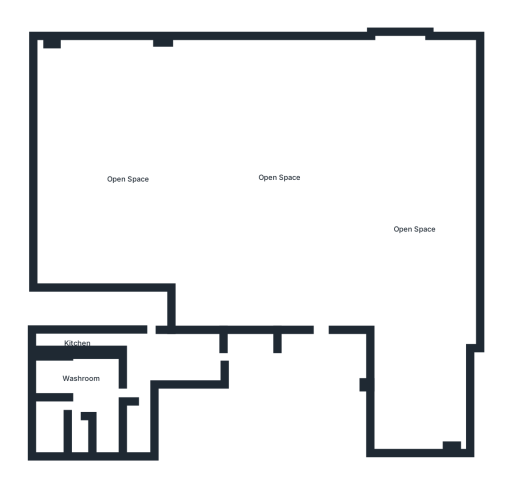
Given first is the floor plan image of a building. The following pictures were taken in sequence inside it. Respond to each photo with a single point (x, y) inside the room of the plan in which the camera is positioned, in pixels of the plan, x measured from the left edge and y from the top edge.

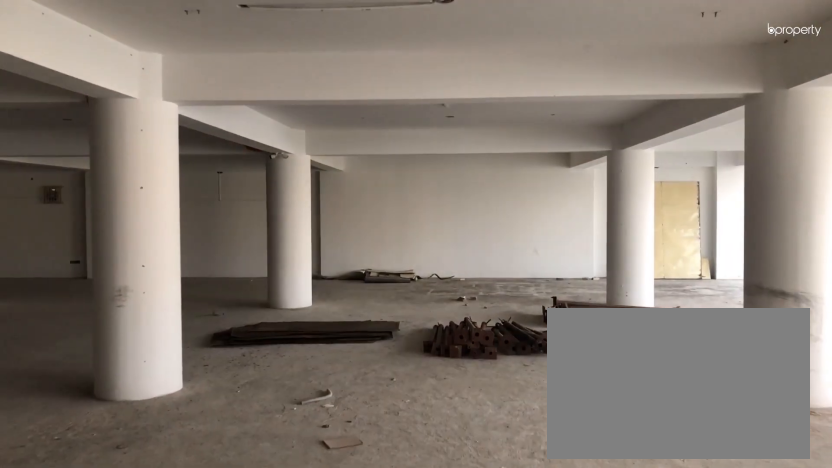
(320, 300)
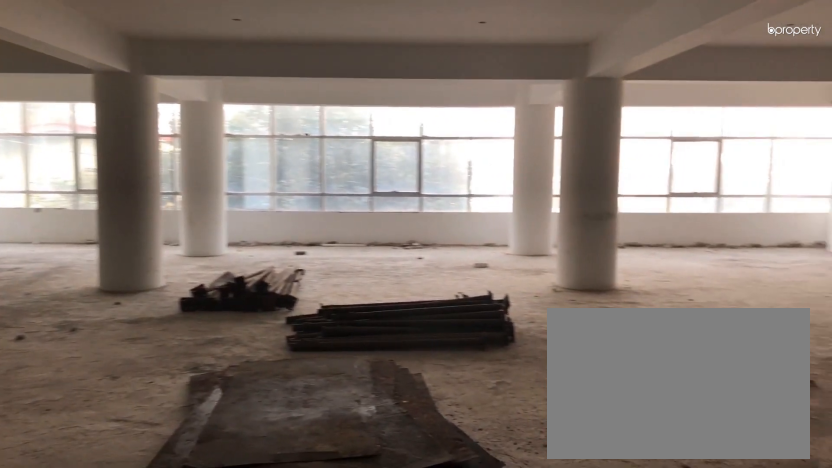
(281, 175)
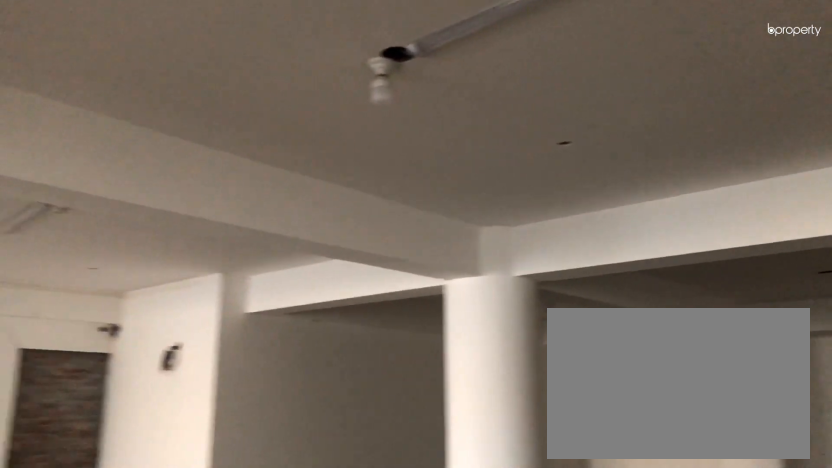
(281, 175)
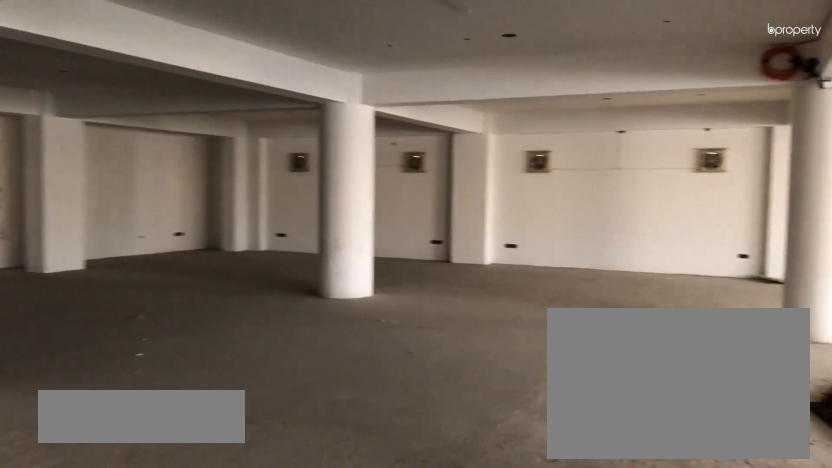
(128, 178)
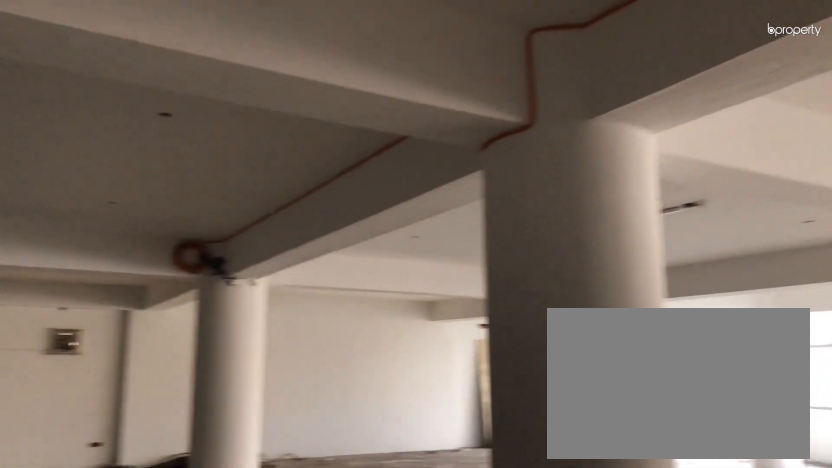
(128, 178)
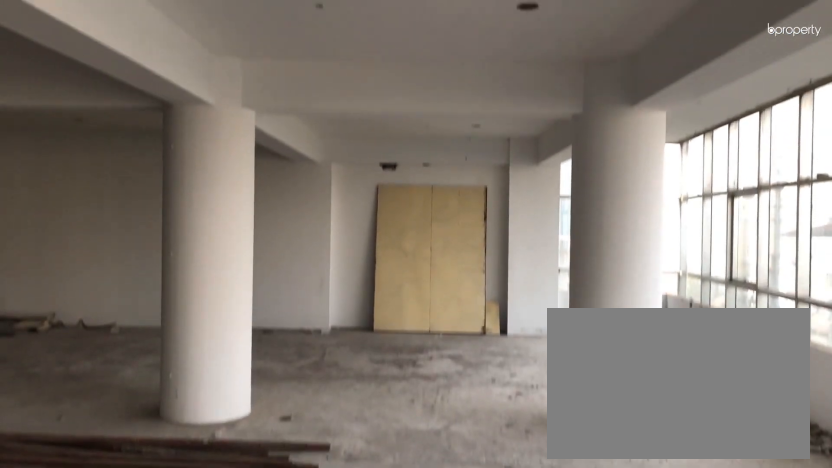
(417, 228)
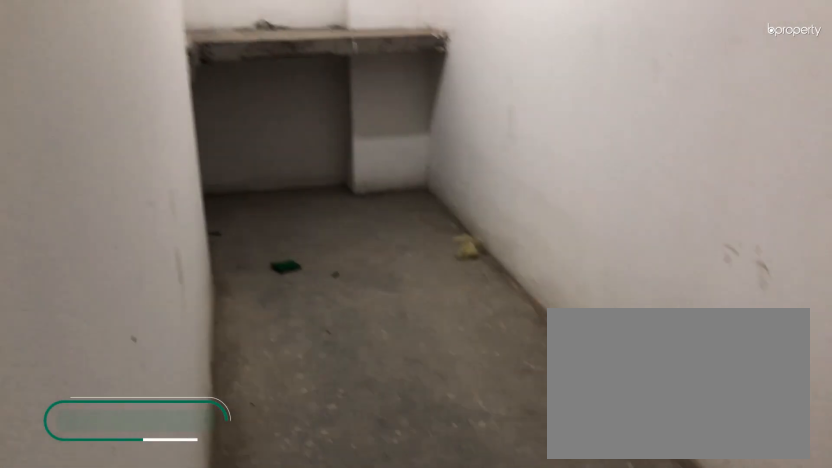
(74, 341)
